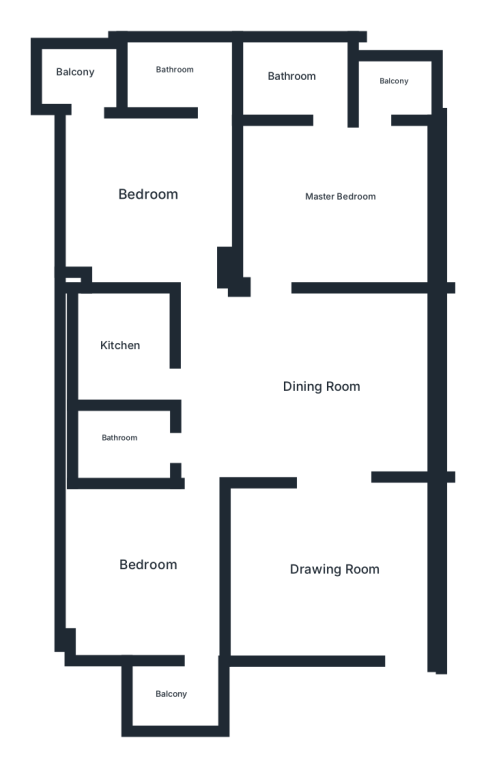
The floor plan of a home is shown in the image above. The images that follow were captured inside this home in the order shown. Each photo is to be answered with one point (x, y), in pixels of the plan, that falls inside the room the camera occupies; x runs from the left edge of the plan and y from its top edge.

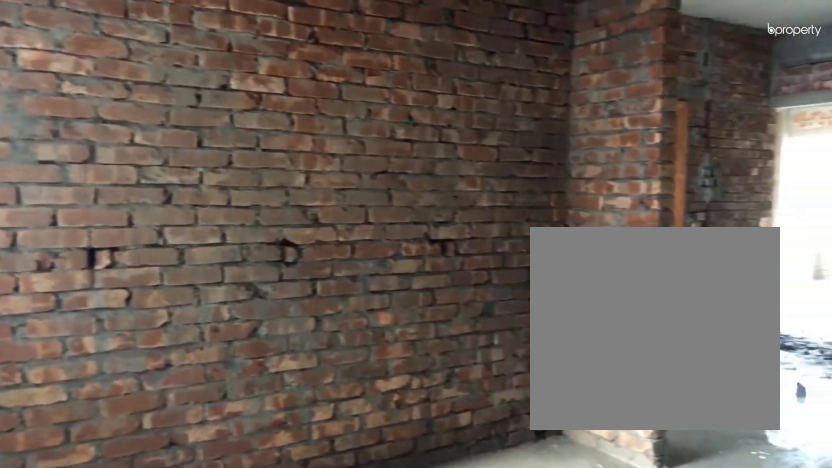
(337, 573)
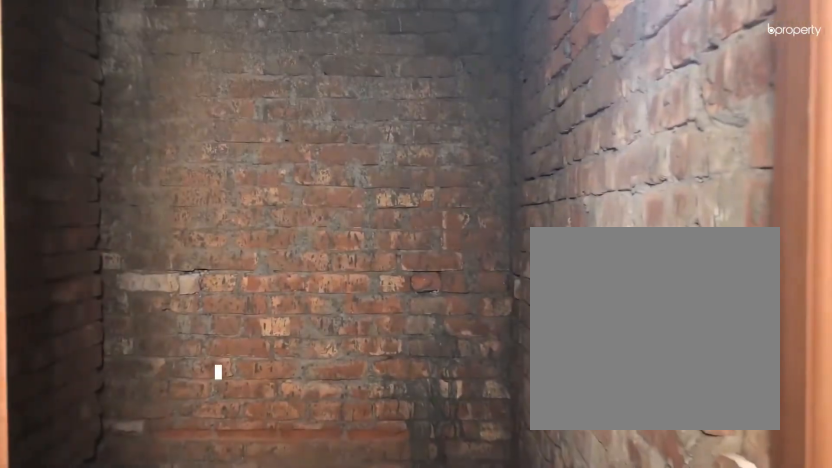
(295, 73)
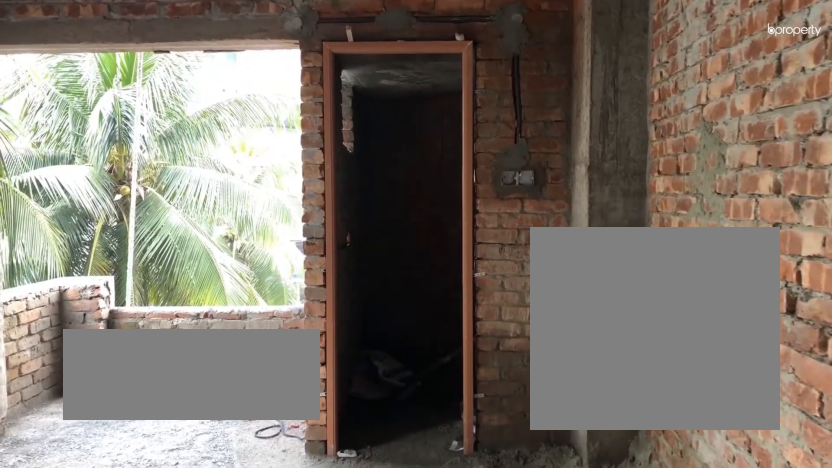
(162, 202)
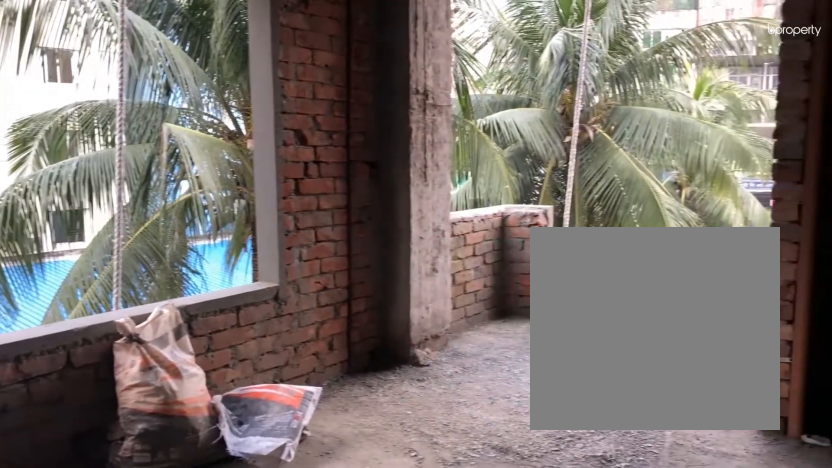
(161, 201)
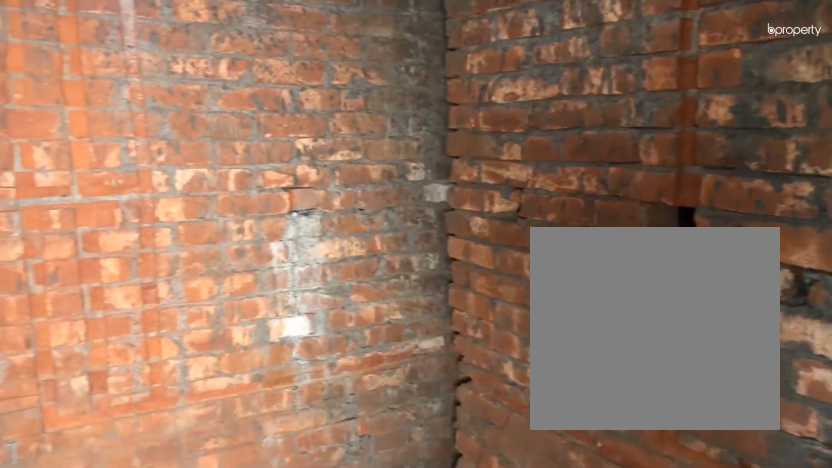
(185, 76)
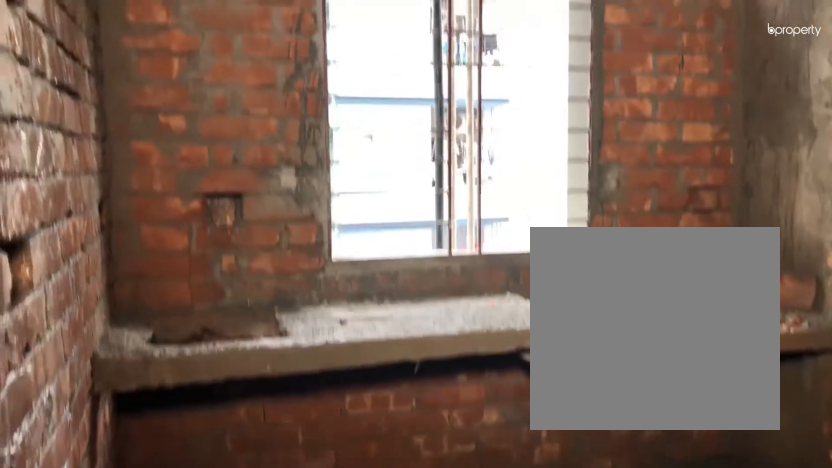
(121, 341)
